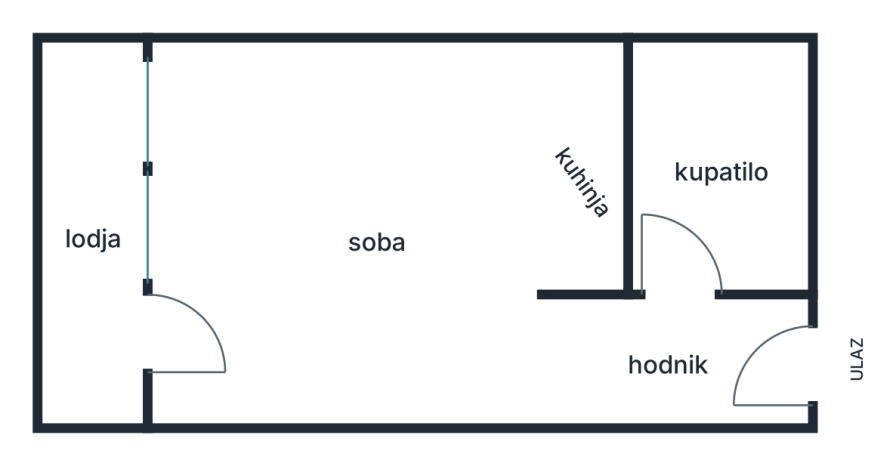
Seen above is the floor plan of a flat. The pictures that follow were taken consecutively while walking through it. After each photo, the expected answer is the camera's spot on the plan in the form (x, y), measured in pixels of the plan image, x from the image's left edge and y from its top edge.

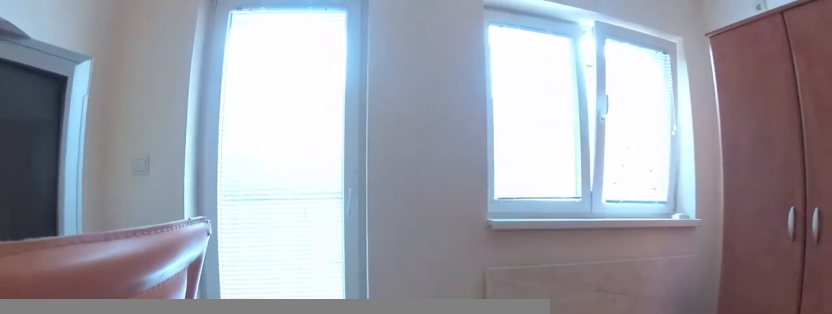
(283, 351)
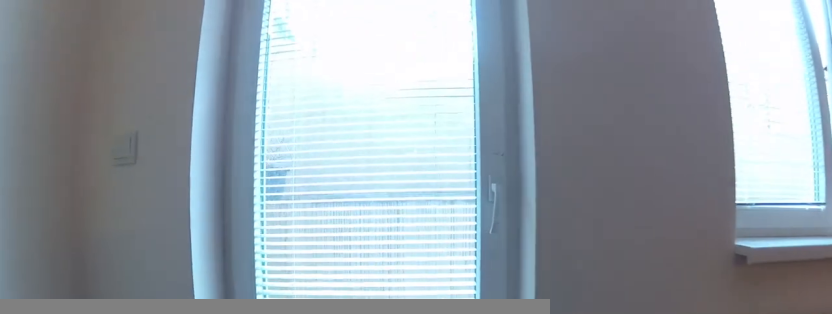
(229, 346)
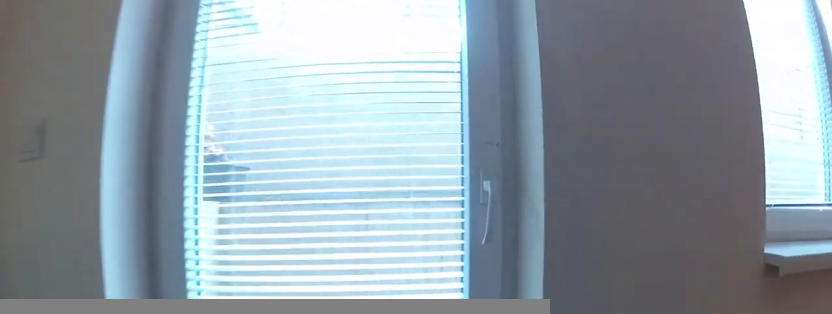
(216, 343)
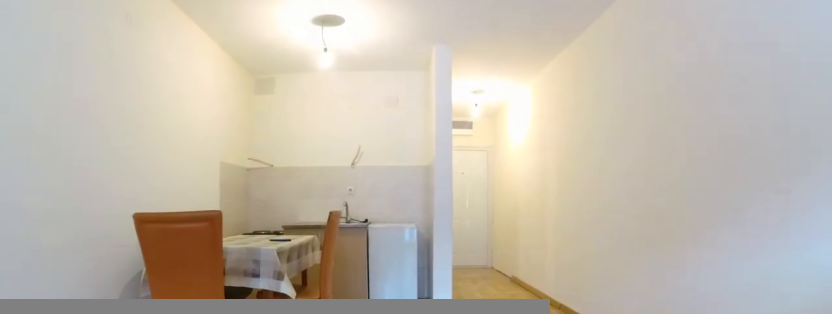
(251, 287)
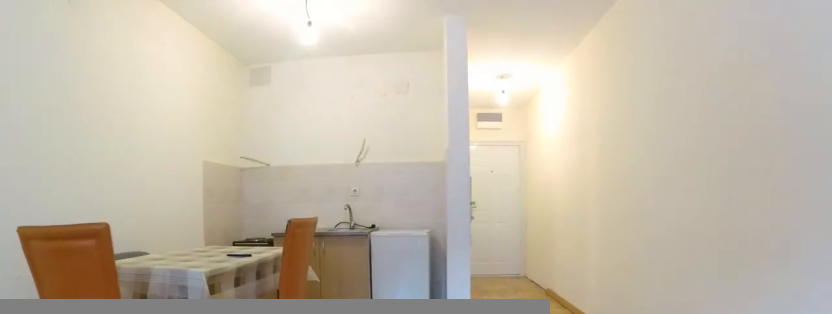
(285, 287)
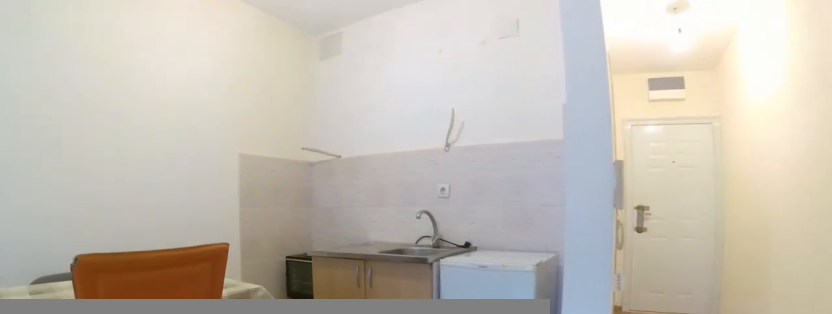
(380, 293)
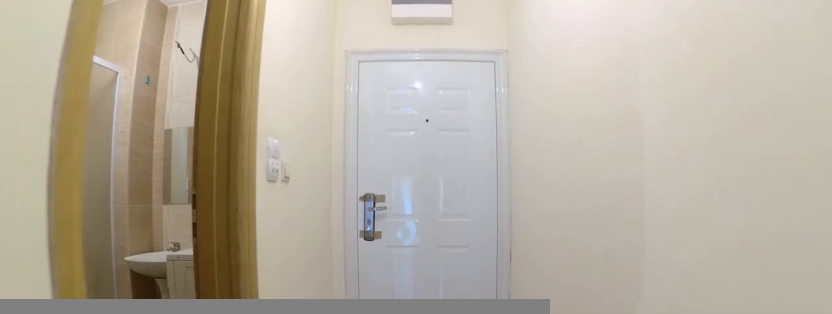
(609, 350)
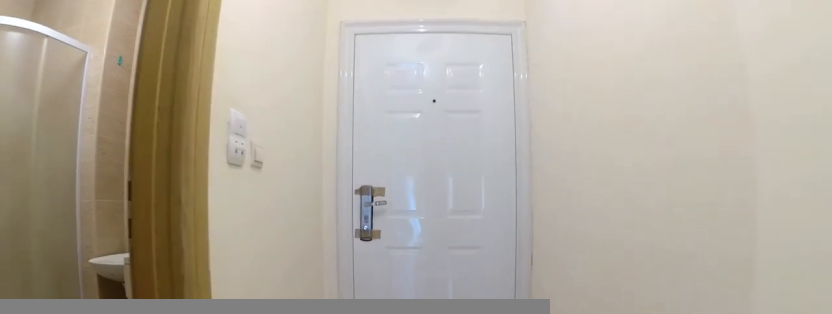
(650, 350)
